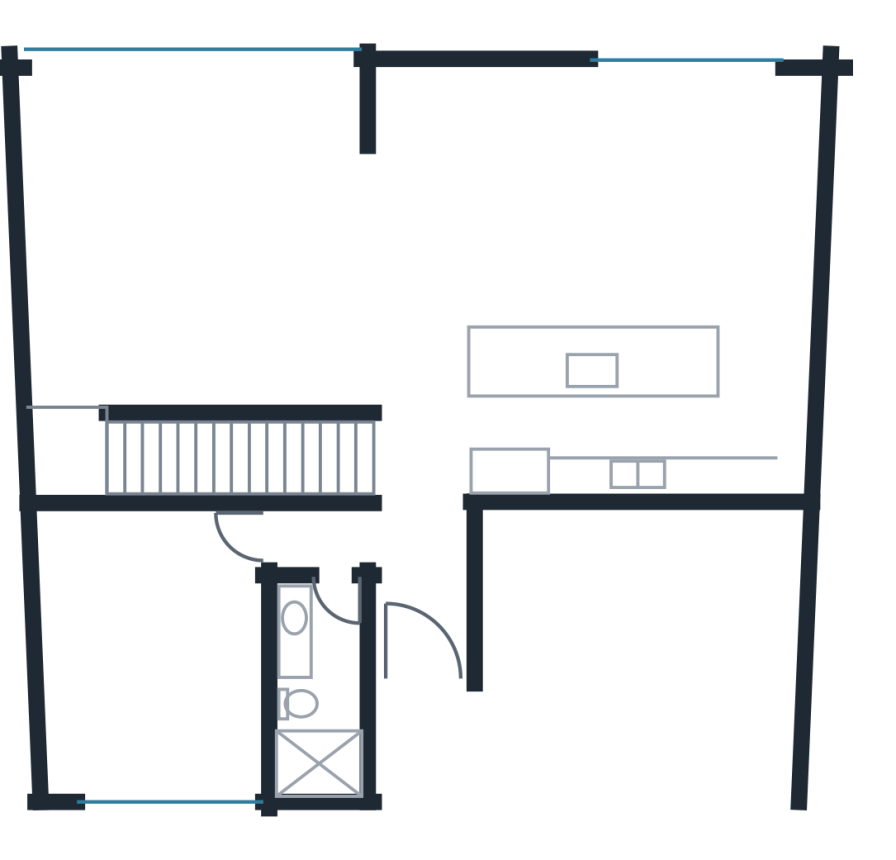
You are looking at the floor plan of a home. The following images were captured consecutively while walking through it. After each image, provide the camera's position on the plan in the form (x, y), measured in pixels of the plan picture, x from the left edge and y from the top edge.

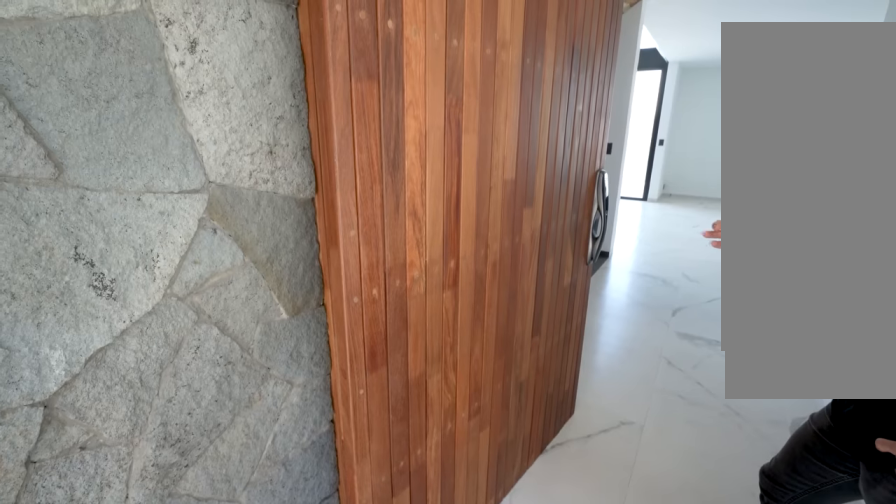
(416, 713)
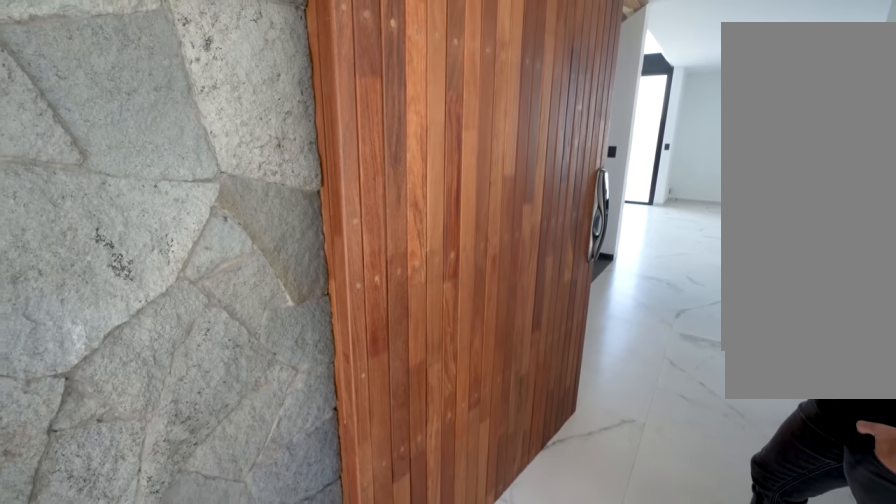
(416, 713)
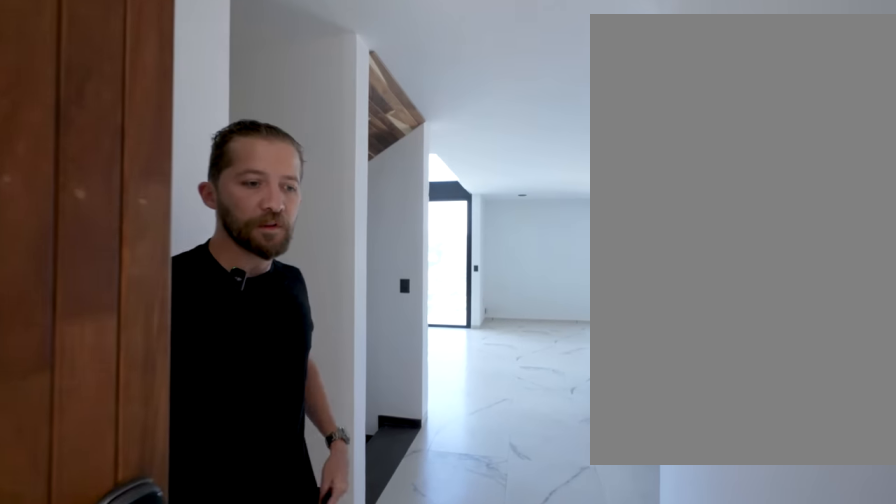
(410, 696)
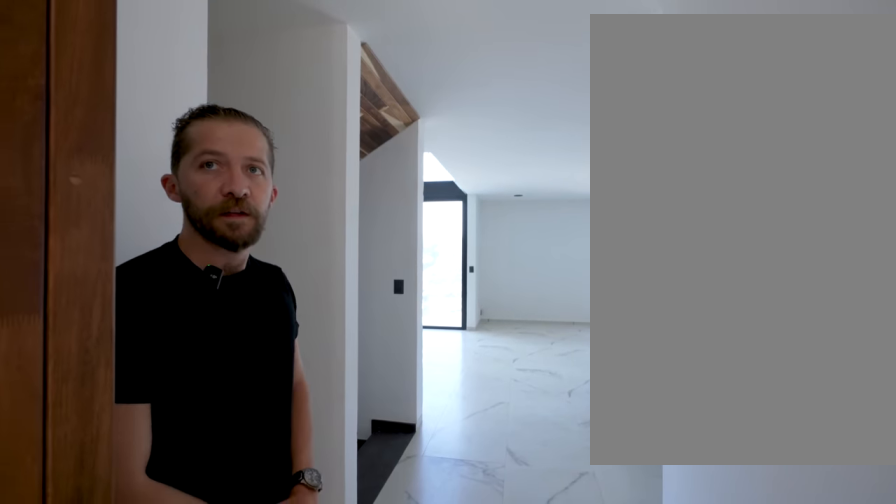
(417, 689)
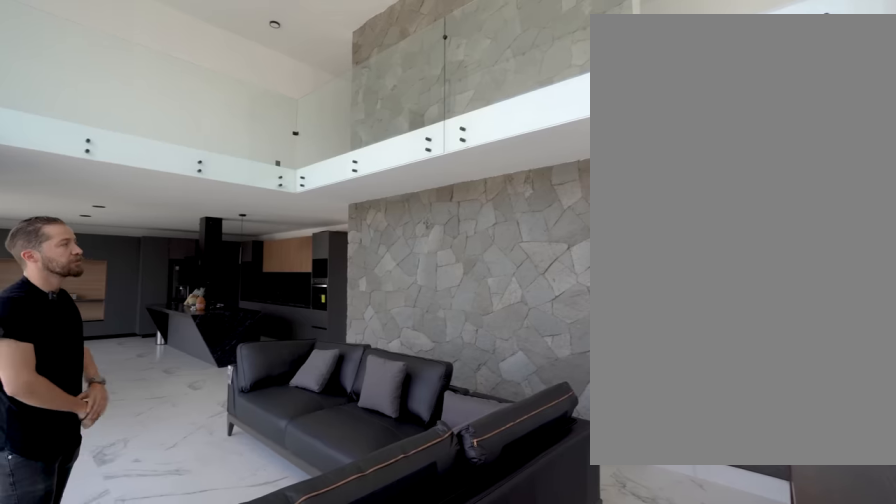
(86, 162)
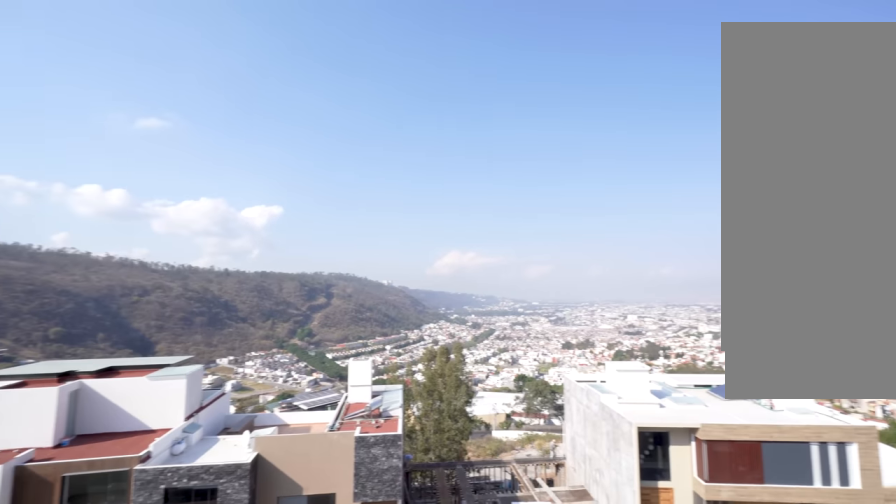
(73, 96)
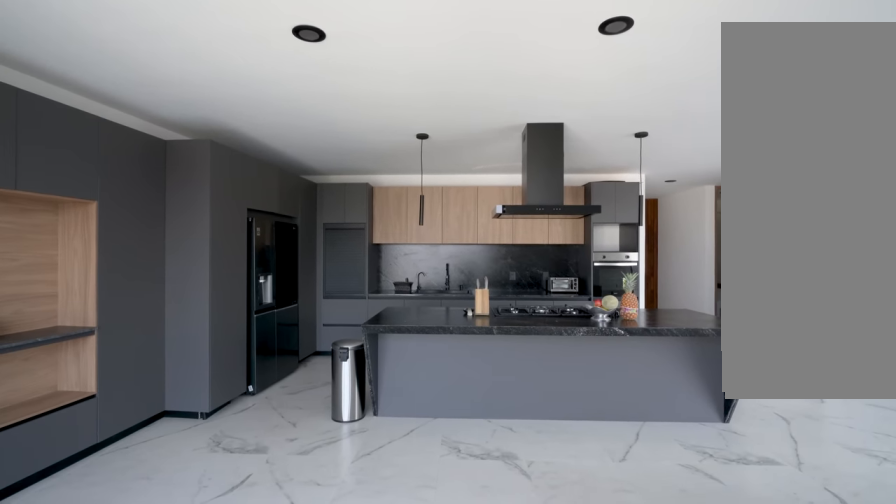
(662, 174)
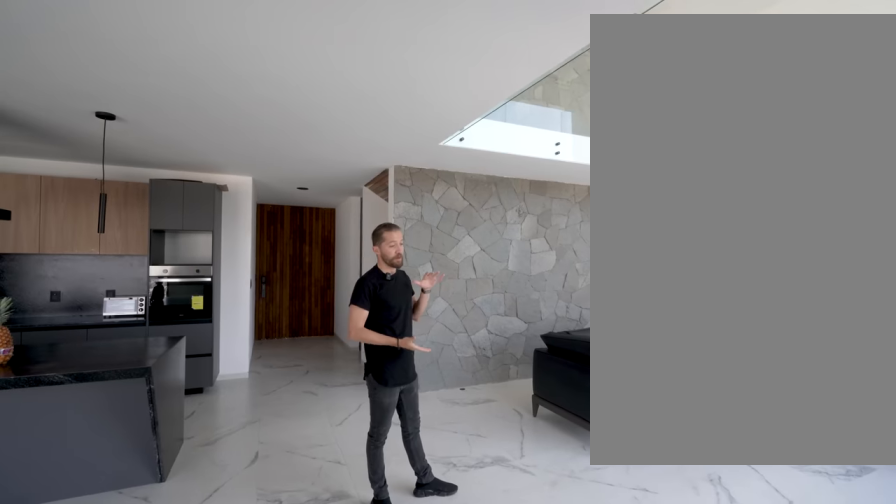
(446, 106)
